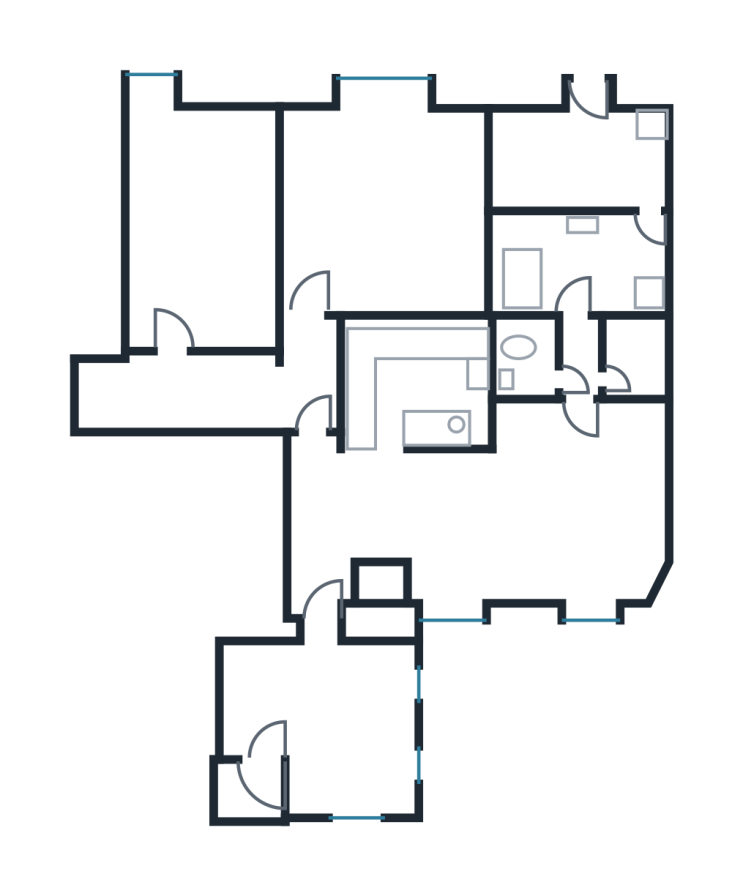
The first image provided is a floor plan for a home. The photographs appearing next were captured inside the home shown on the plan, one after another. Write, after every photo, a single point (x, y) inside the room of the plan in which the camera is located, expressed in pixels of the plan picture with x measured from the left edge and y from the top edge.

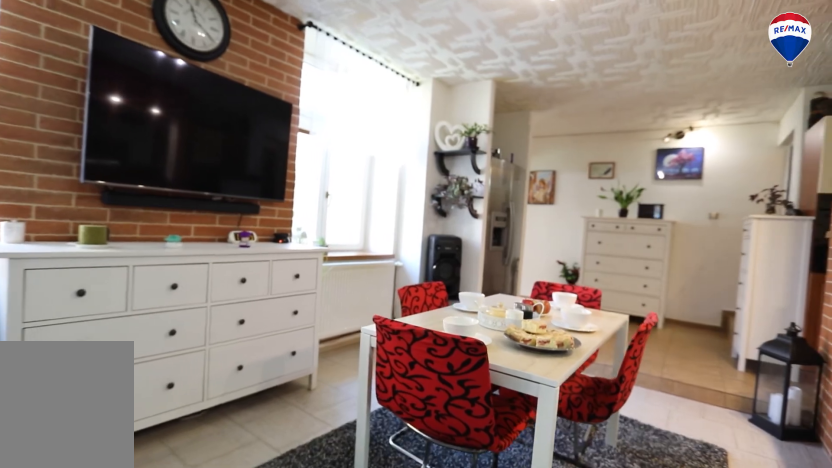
(578, 504)
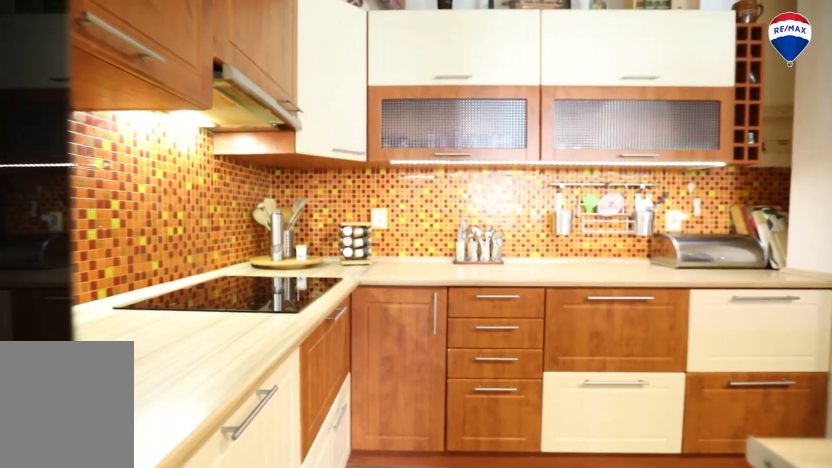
(415, 387)
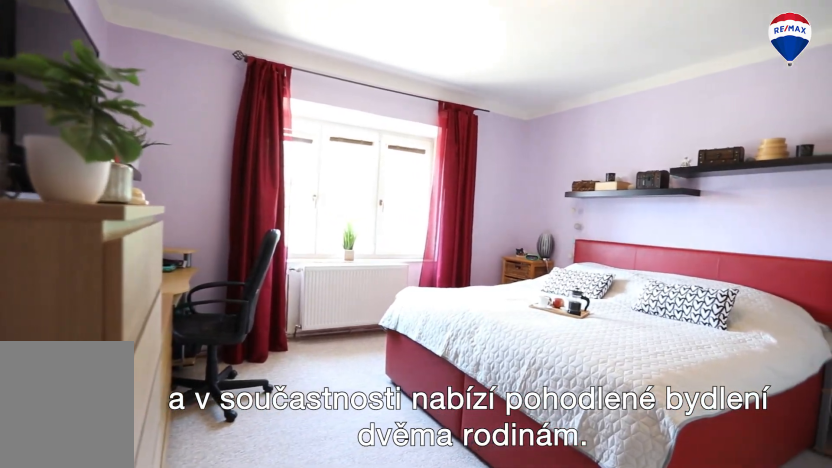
(389, 200)
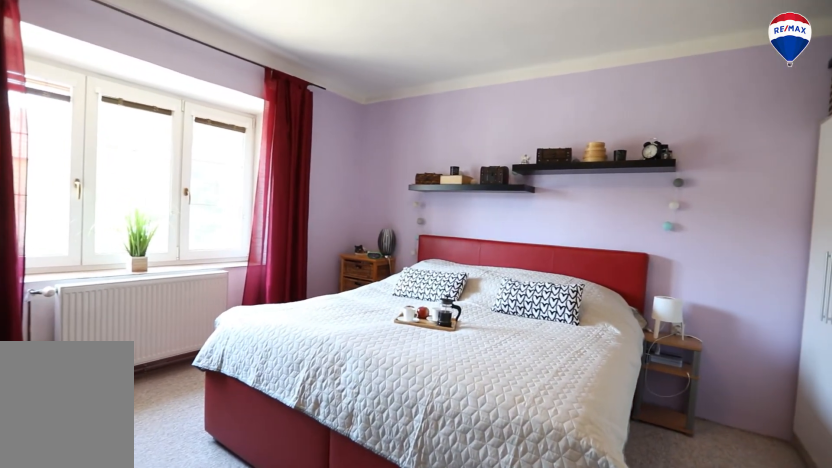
(389, 200)
